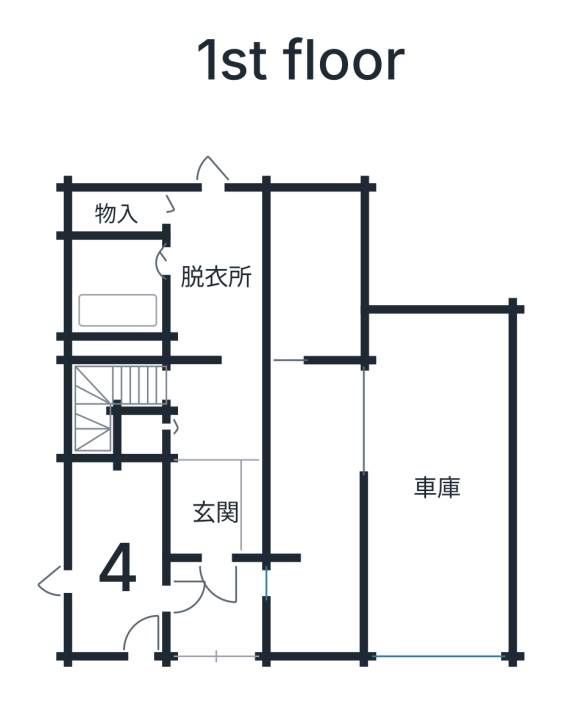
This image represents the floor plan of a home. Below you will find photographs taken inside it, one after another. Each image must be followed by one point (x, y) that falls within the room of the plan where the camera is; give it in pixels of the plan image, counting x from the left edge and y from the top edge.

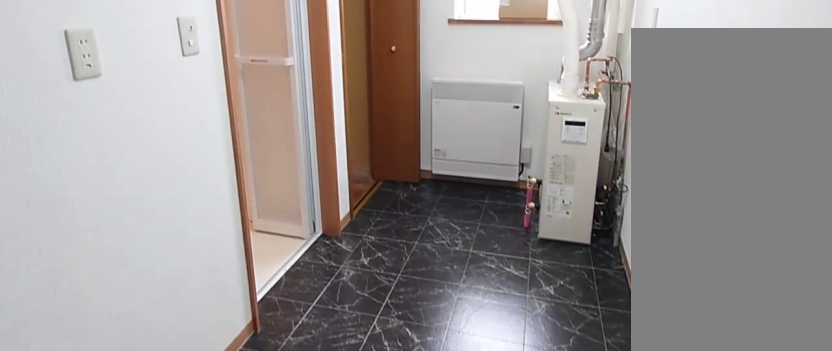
(210, 271)
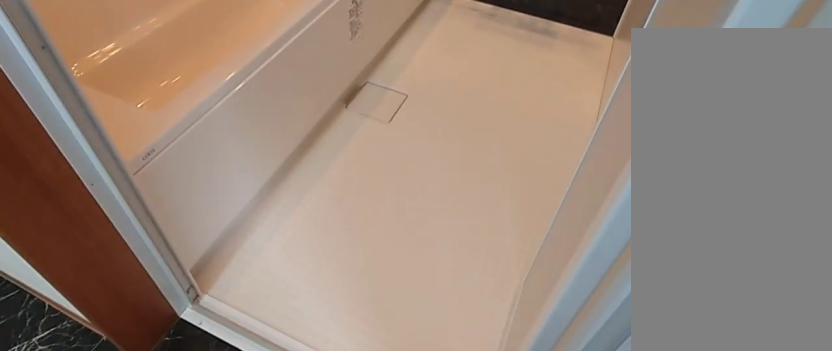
(109, 286)
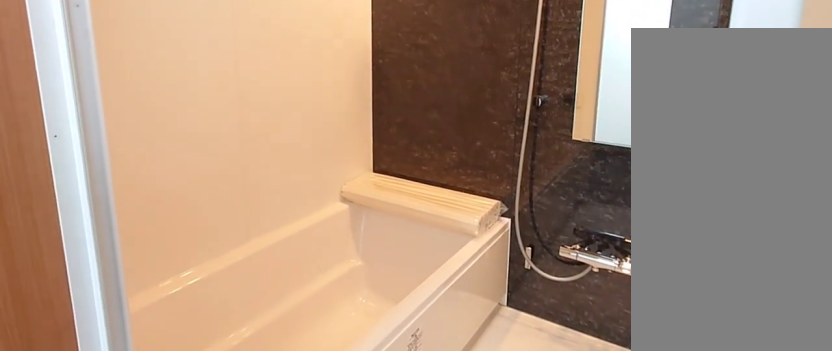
(109, 286)
